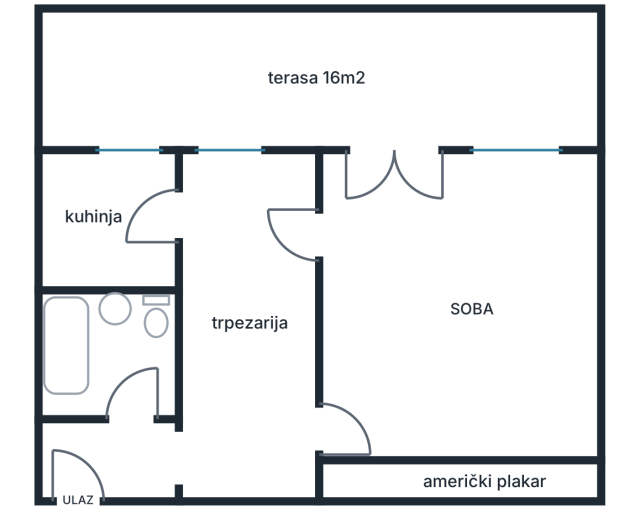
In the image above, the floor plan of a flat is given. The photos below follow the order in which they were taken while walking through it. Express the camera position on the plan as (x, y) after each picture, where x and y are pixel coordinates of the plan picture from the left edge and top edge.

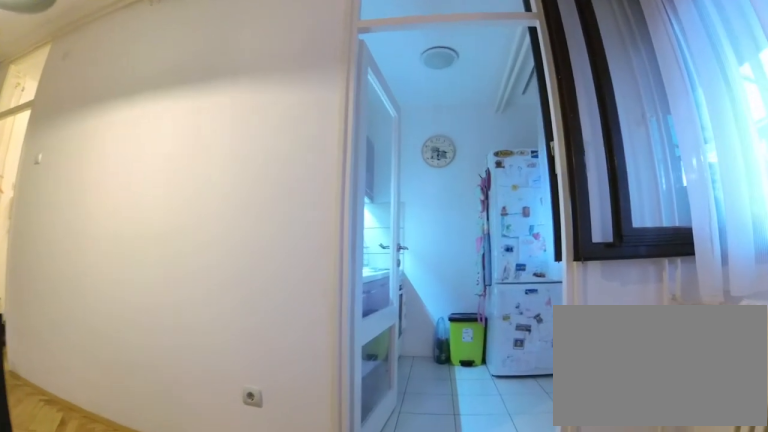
(307, 226)
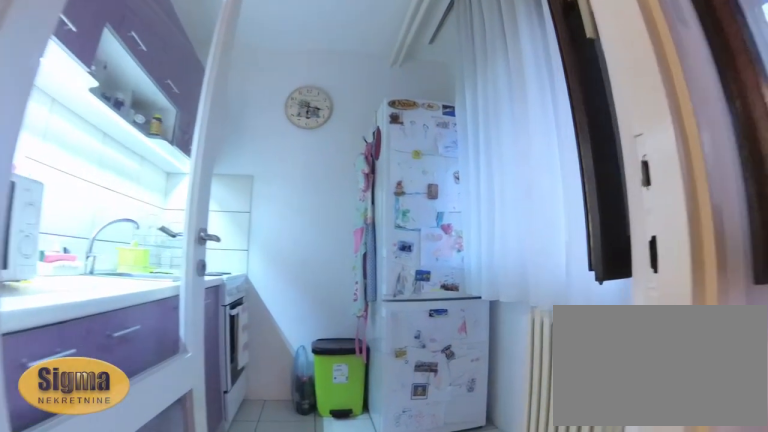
(235, 225)
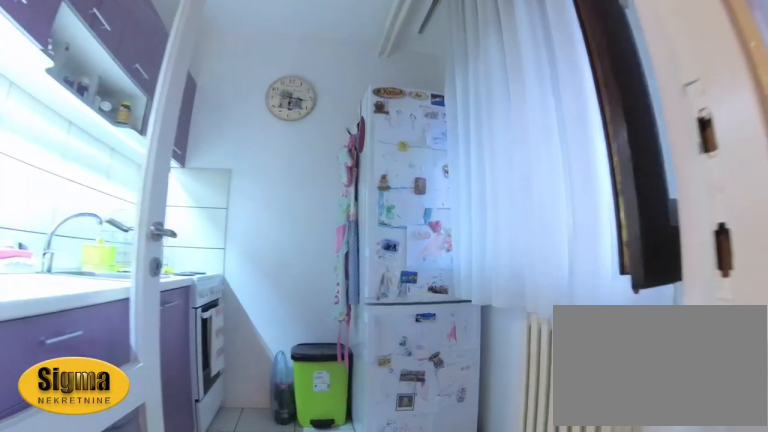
(226, 225)
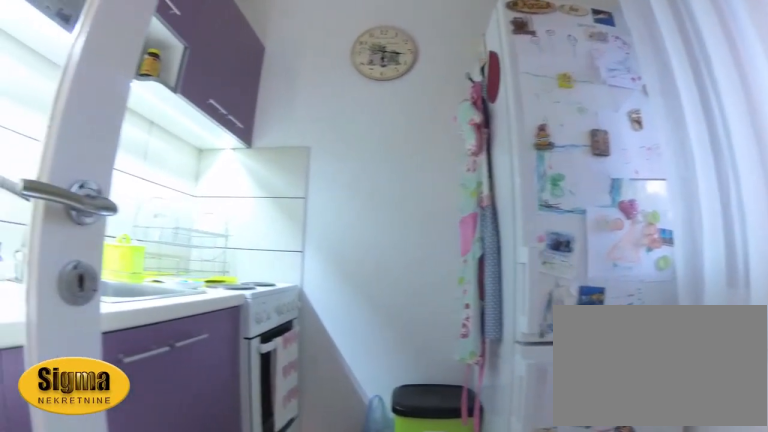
(161, 222)
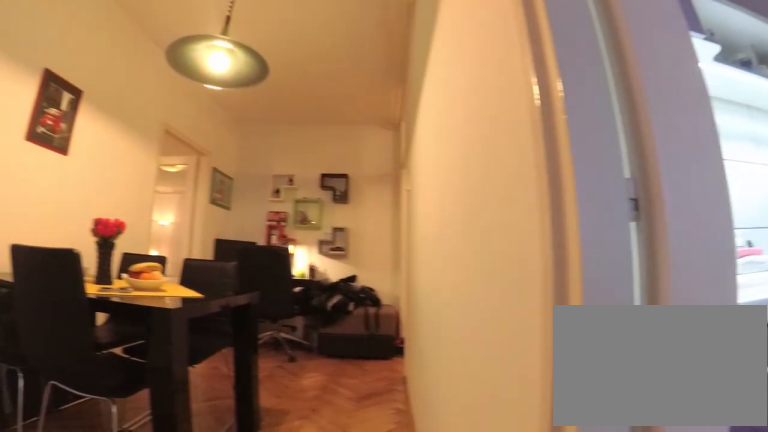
(188, 186)
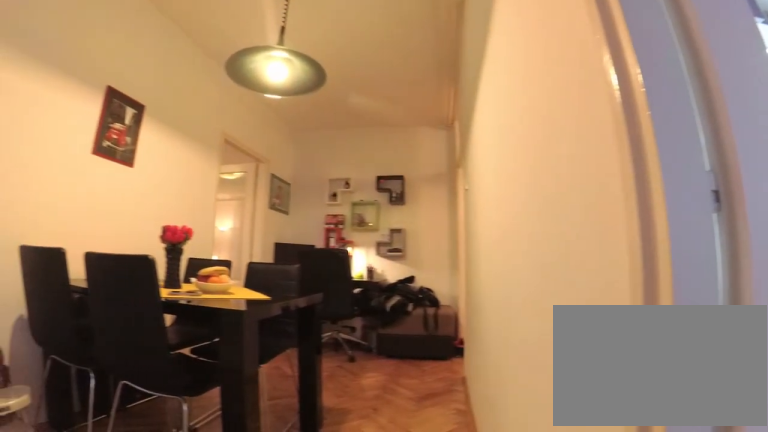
(189, 186)
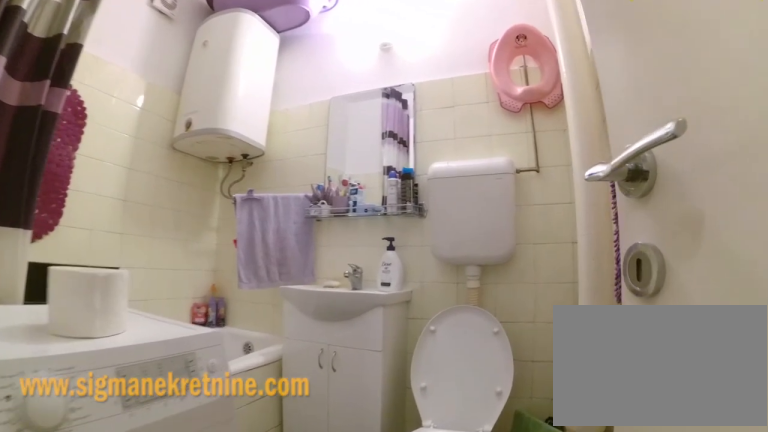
(145, 425)
